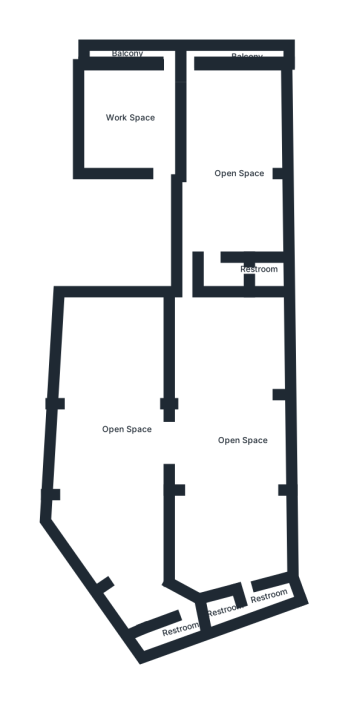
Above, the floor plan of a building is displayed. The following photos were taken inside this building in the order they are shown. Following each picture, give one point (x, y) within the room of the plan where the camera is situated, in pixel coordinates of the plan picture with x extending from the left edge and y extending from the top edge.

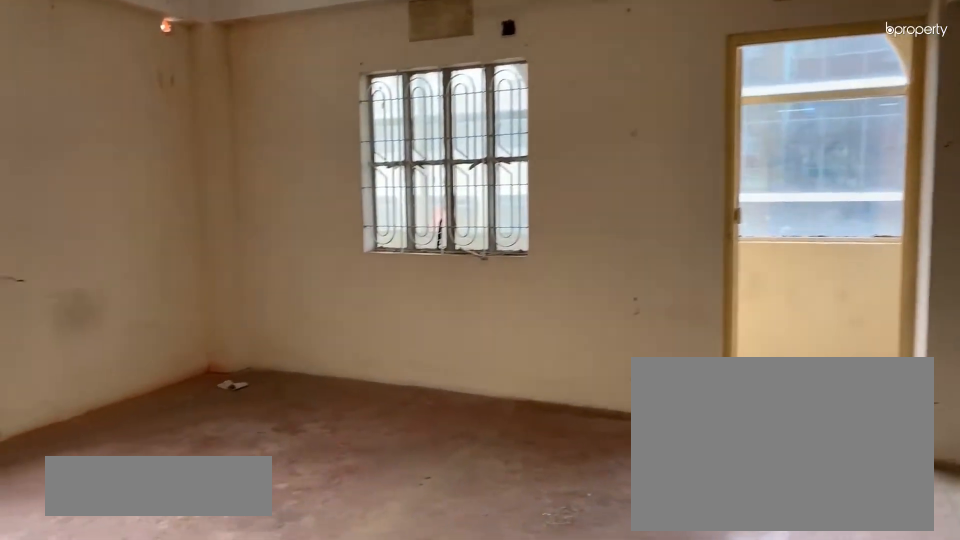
(139, 107)
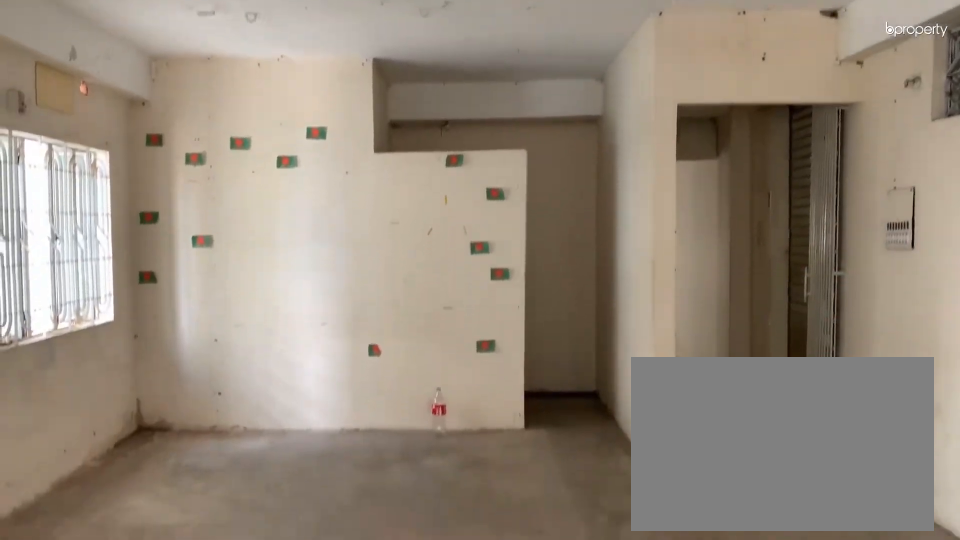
(231, 164)
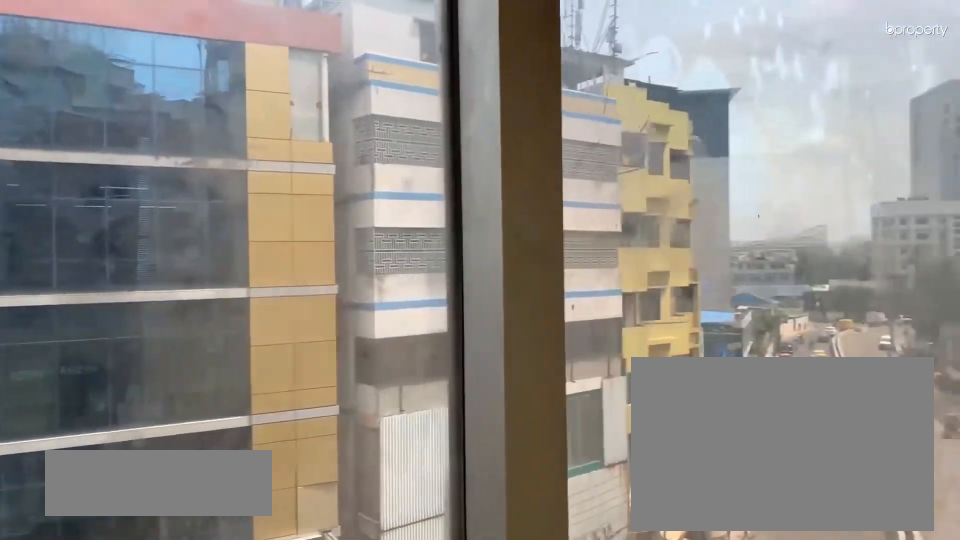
(218, 53)
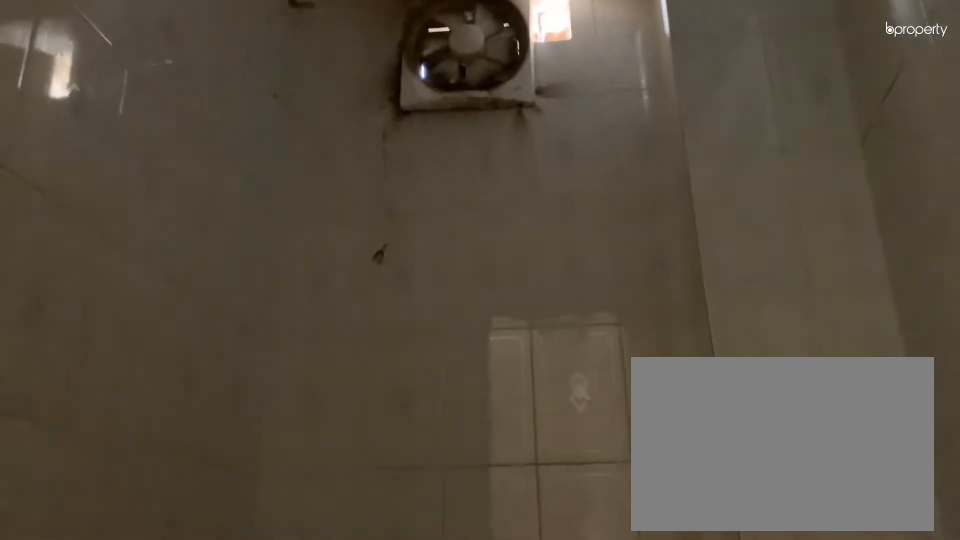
(264, 269)
